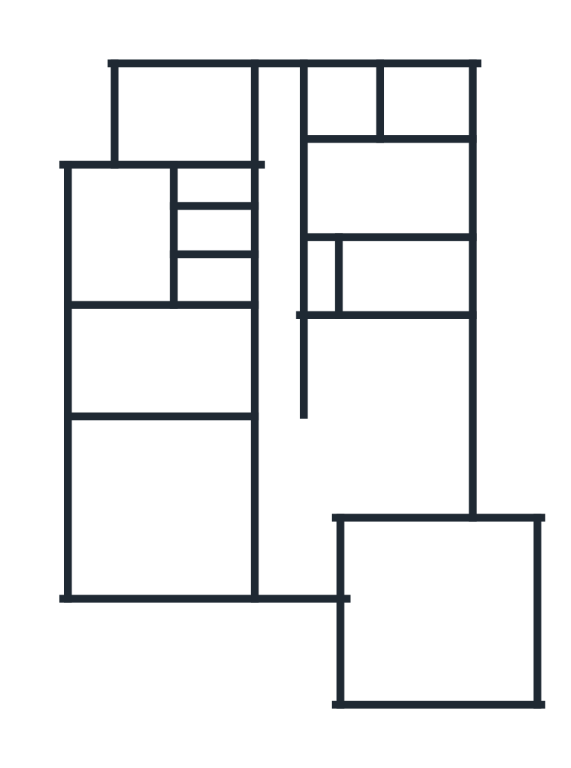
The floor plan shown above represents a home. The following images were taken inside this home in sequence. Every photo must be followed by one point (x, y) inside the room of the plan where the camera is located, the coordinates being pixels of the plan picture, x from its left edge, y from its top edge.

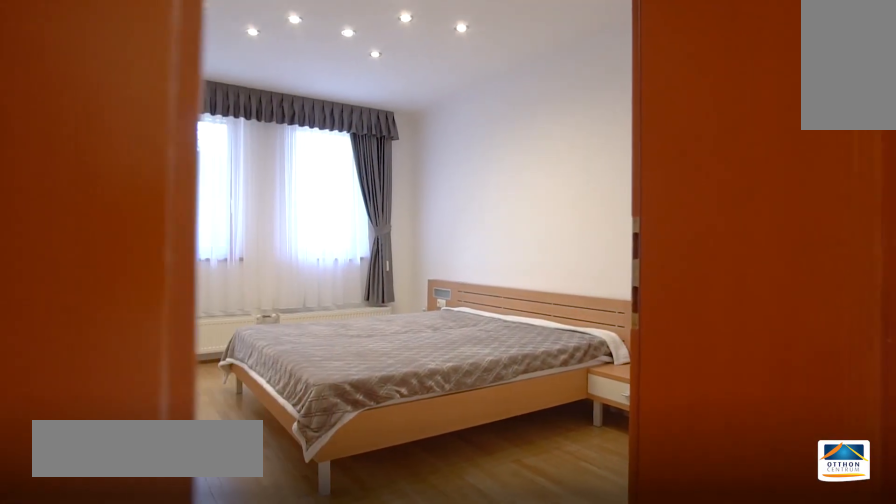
(188, 114)
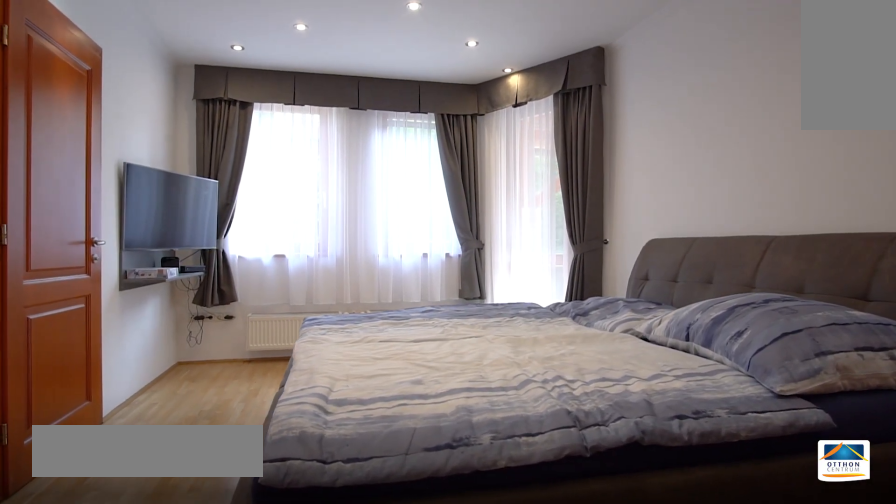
(408, 196)
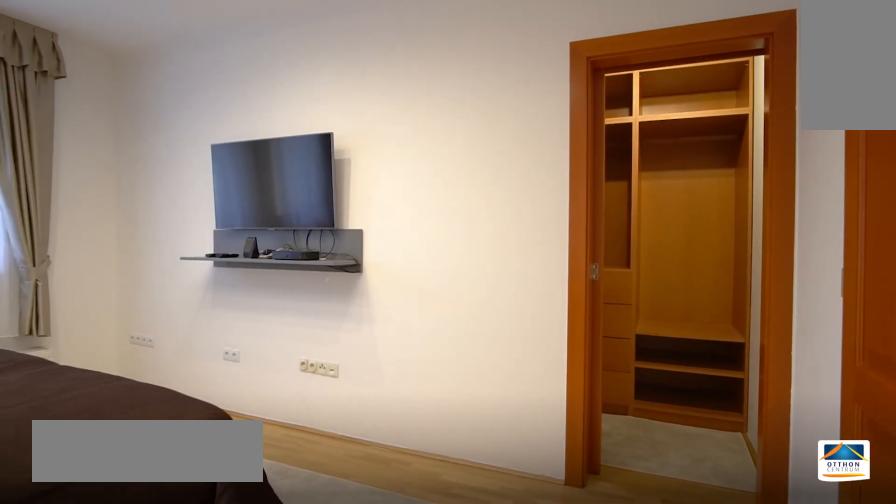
(162, 362)
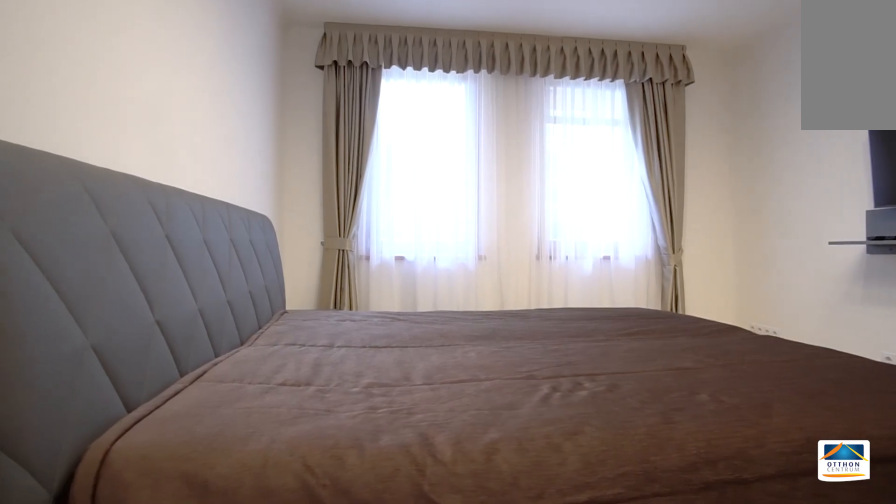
(162, 361)
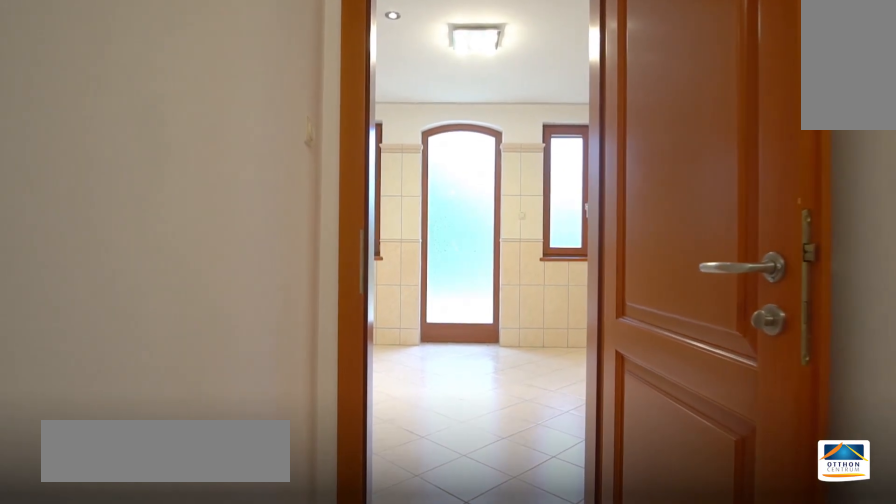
(219, 234)
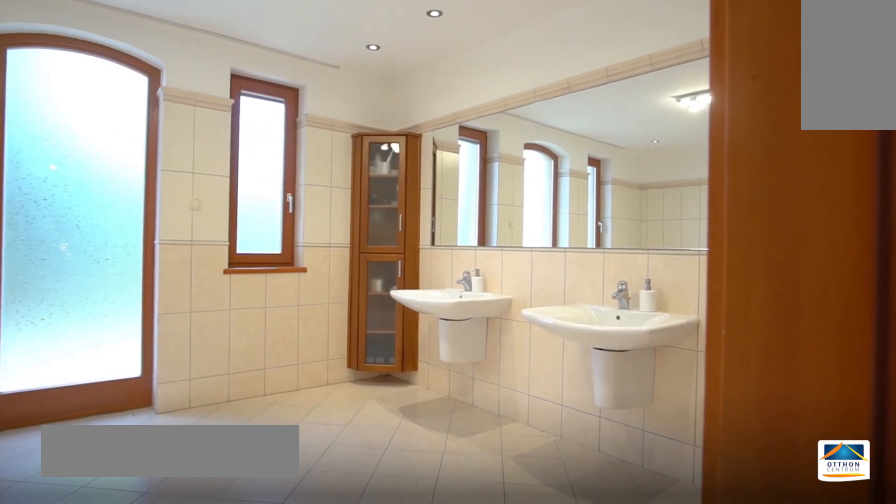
(125, 234)
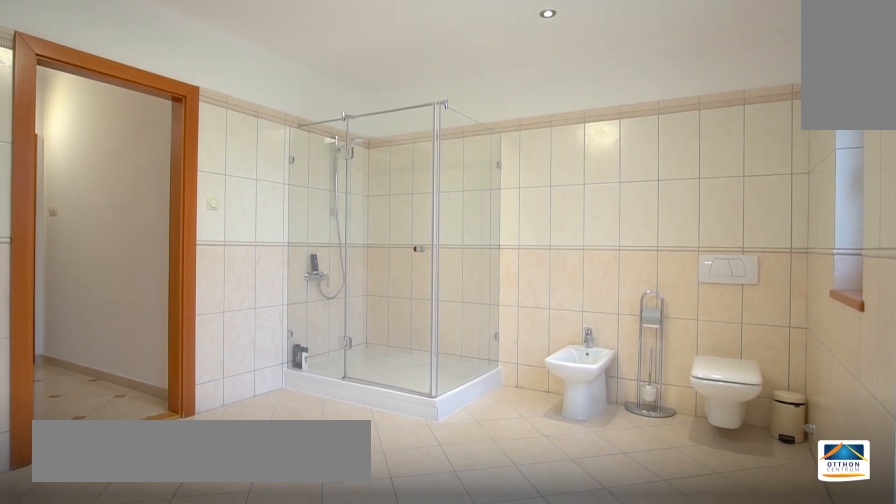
(126, 233)
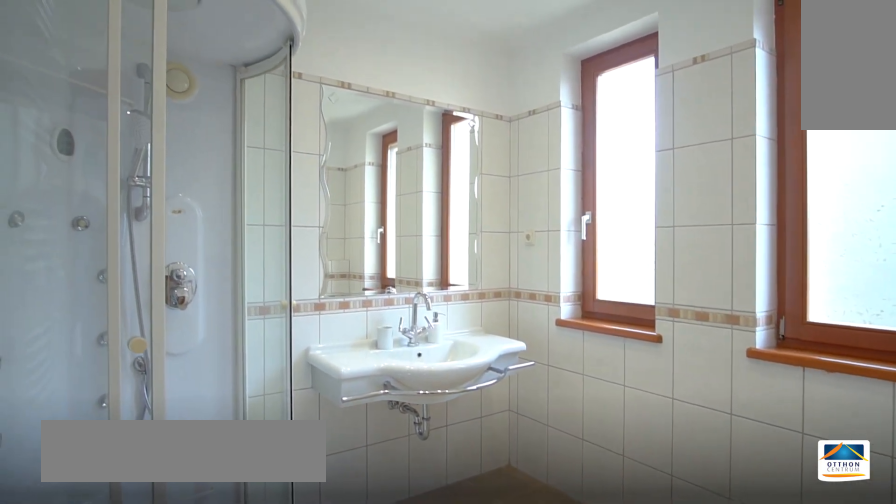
(430, 103)
